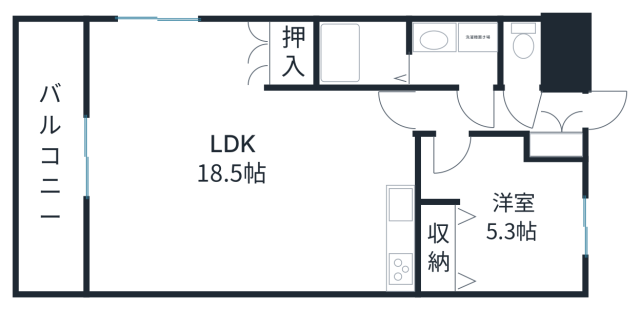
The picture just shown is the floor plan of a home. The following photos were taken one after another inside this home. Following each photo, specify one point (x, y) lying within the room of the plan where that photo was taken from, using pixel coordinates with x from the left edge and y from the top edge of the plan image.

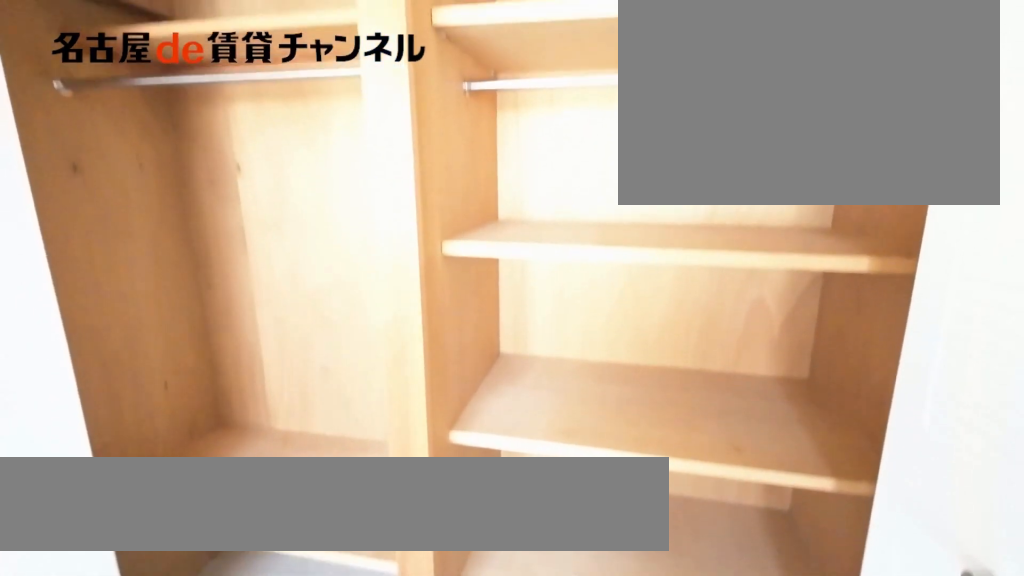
(434, 245)
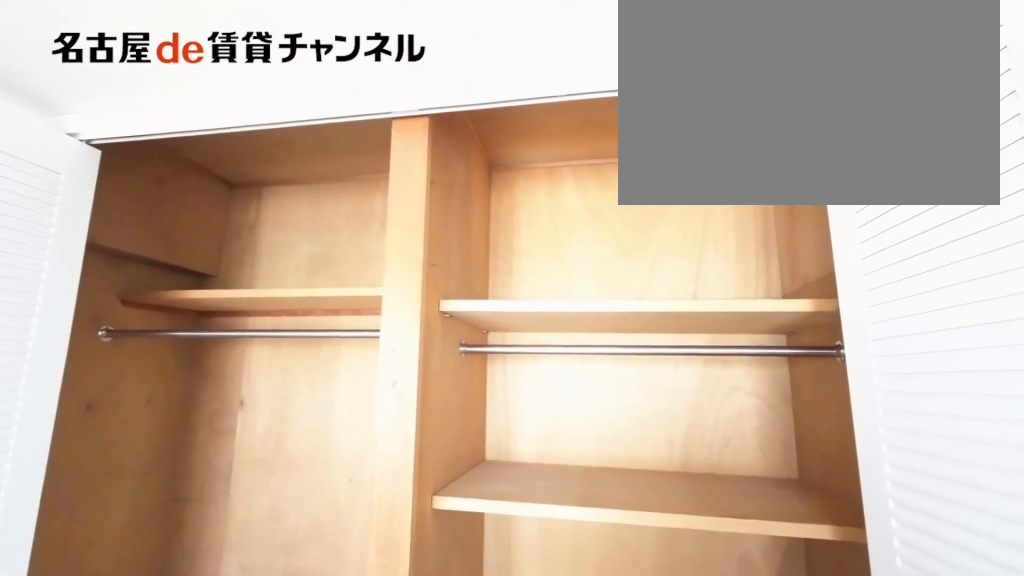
(434, 245)
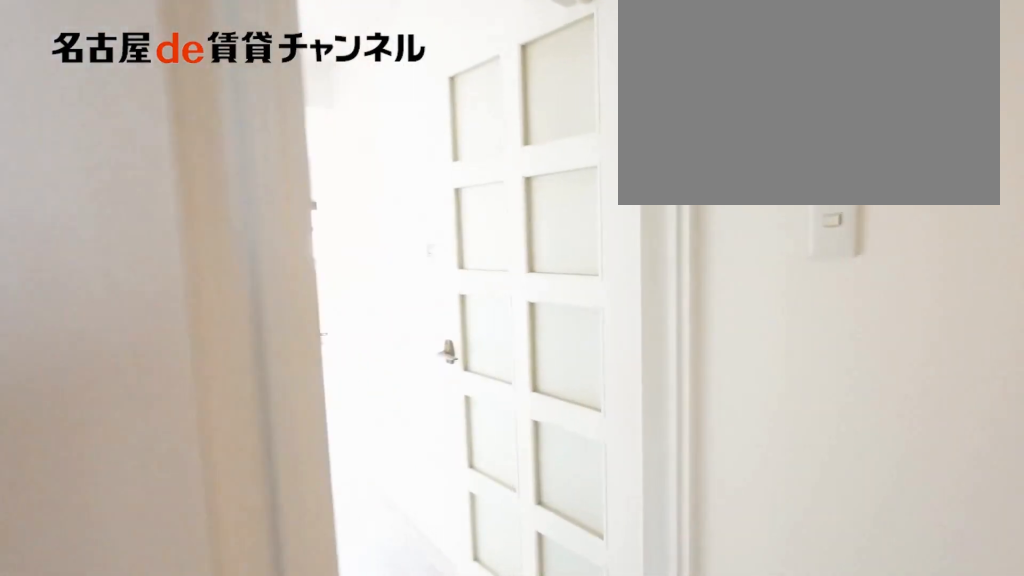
(441, 110)
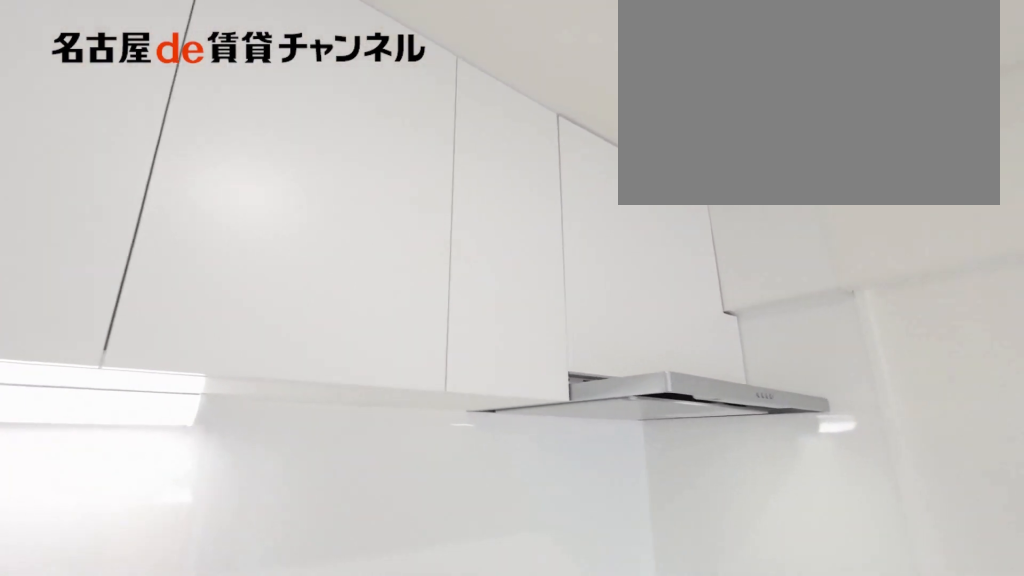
(407, 251)
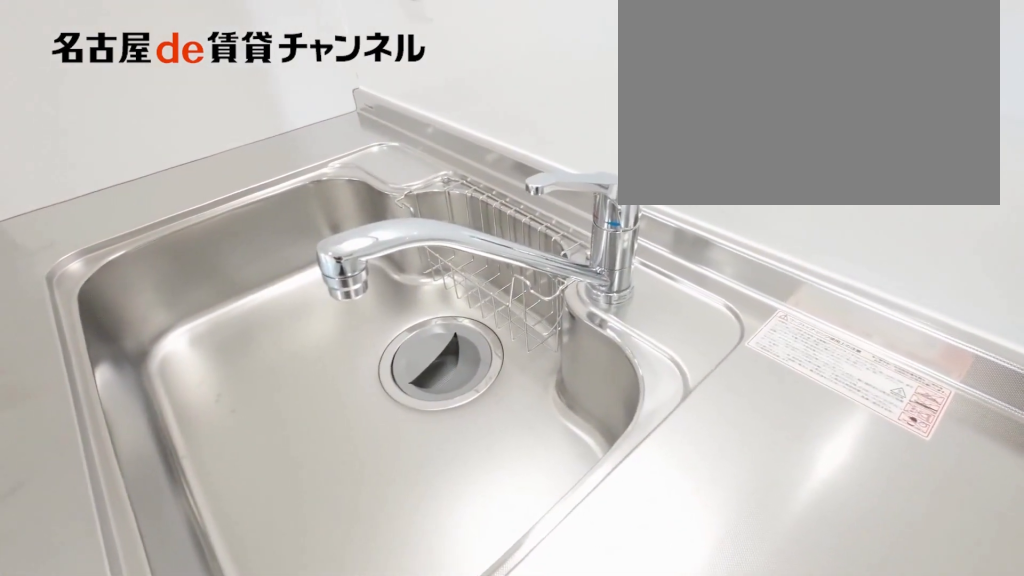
(407, 251)
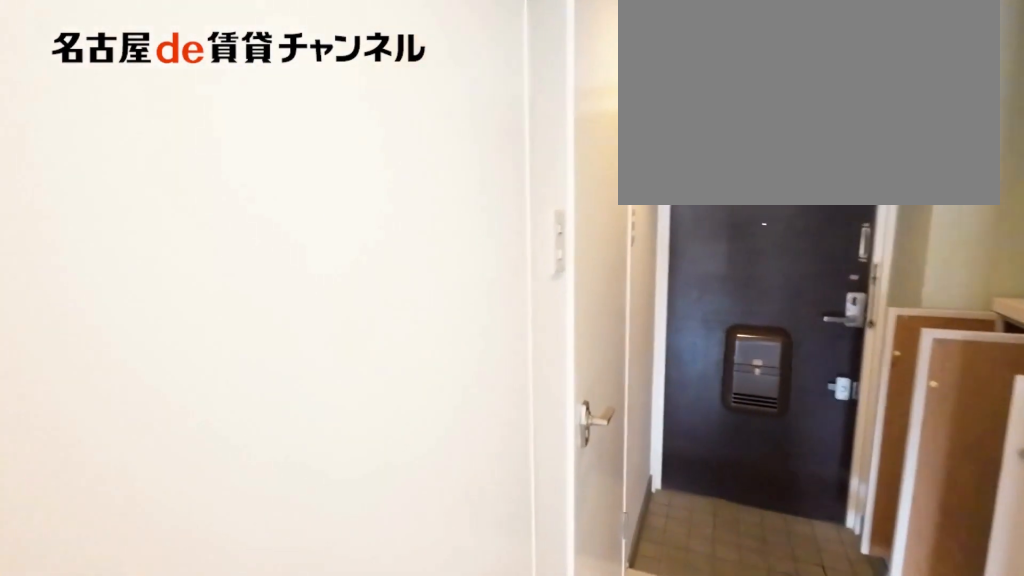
(475, 110)
